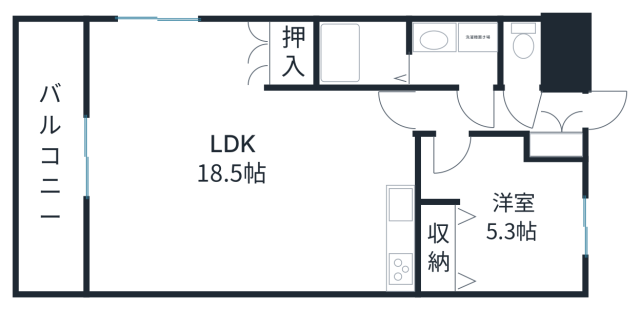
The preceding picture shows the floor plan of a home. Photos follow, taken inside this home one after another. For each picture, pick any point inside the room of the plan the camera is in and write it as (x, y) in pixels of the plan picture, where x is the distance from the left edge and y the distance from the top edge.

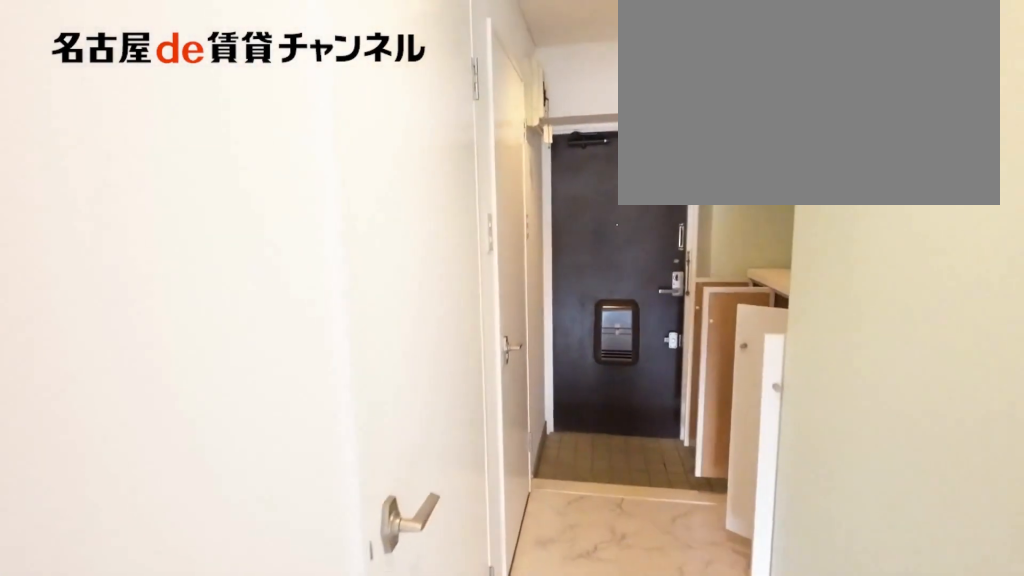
(475, 110)
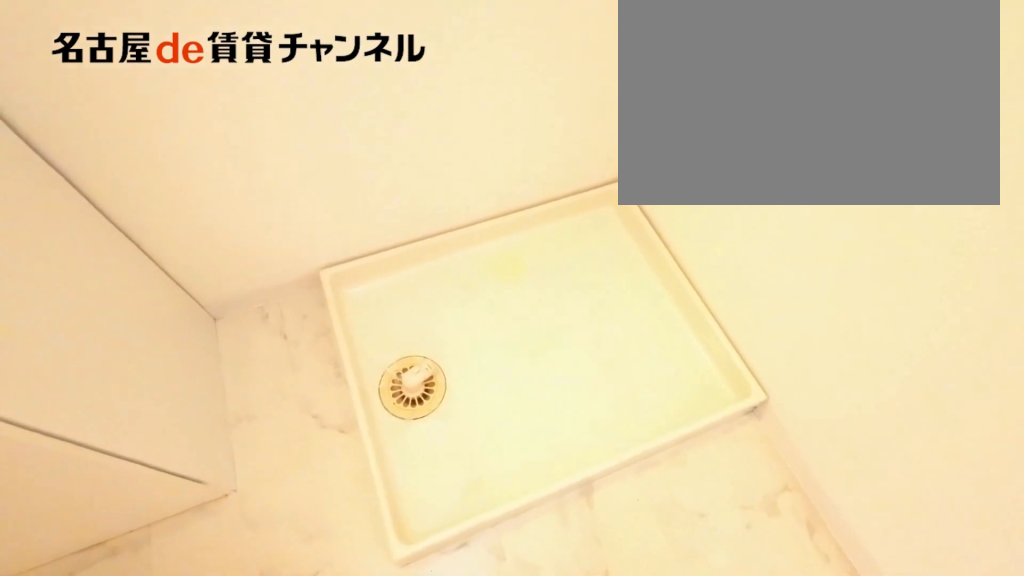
(455, 52)
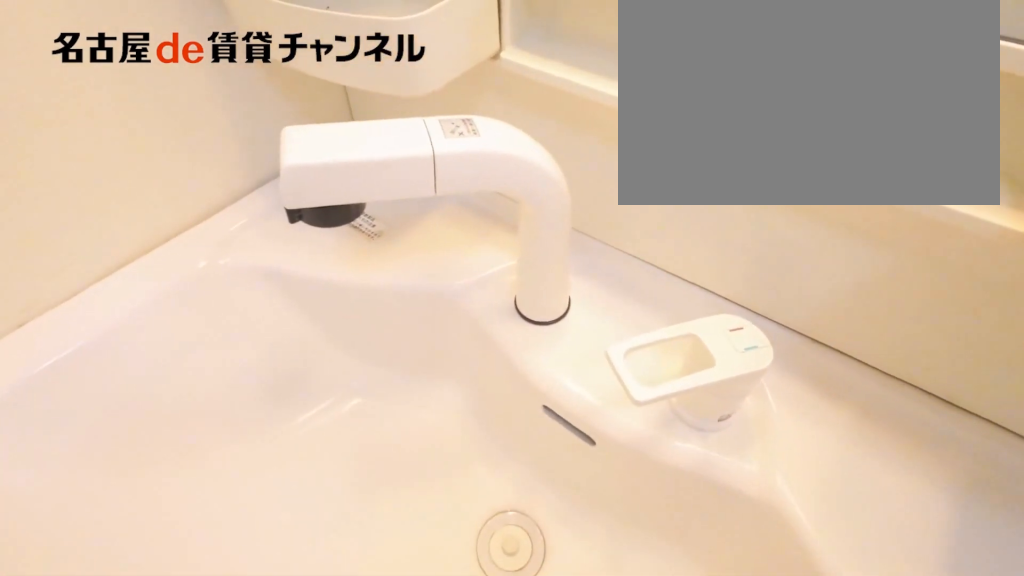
(455, 52)
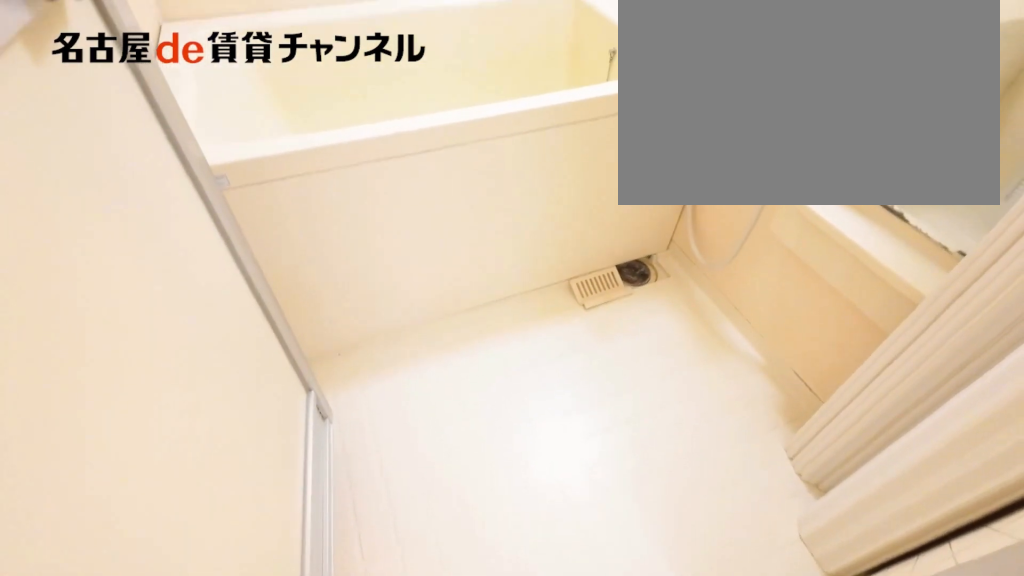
(364, 54)
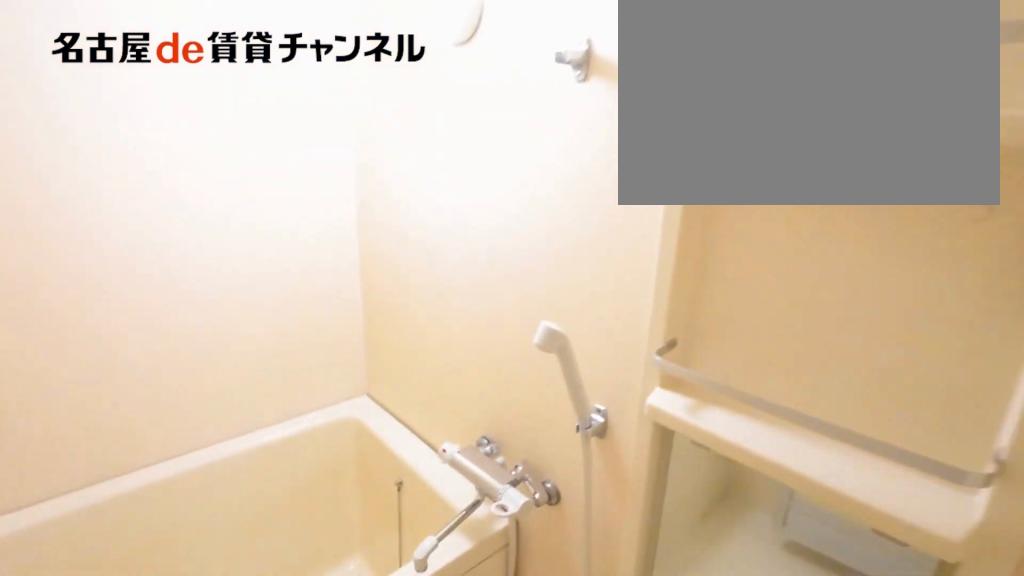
(364, 54)
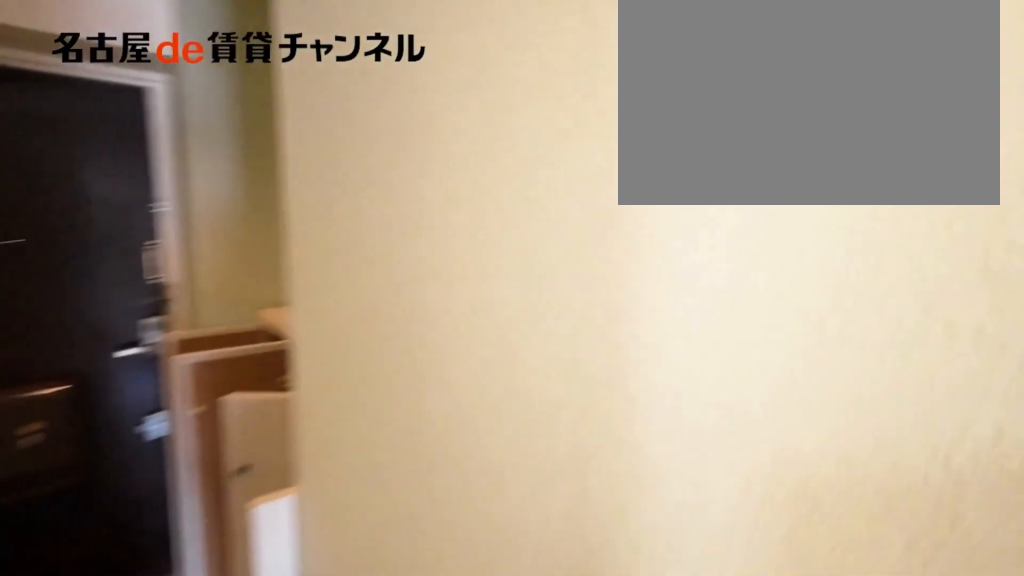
(480, 110)
